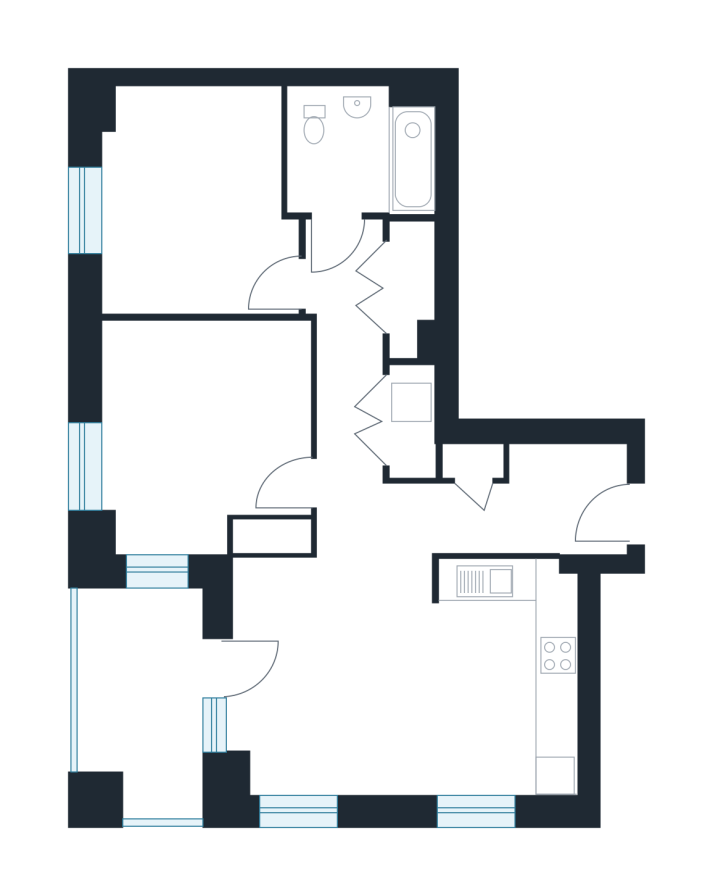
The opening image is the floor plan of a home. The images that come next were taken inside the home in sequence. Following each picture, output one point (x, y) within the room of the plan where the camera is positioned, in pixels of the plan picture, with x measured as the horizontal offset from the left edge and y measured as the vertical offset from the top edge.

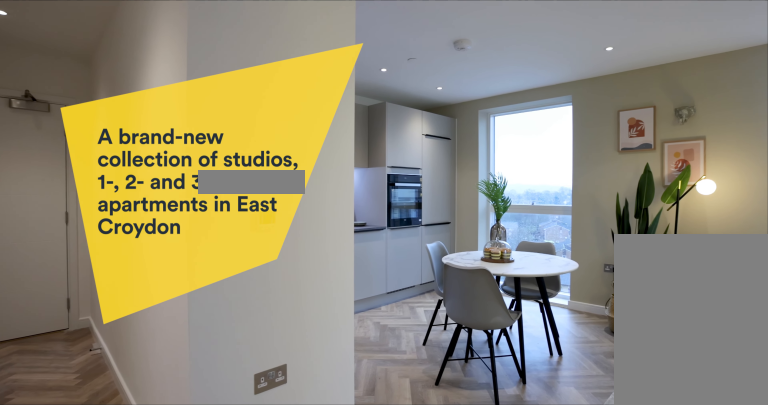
(408, 602)
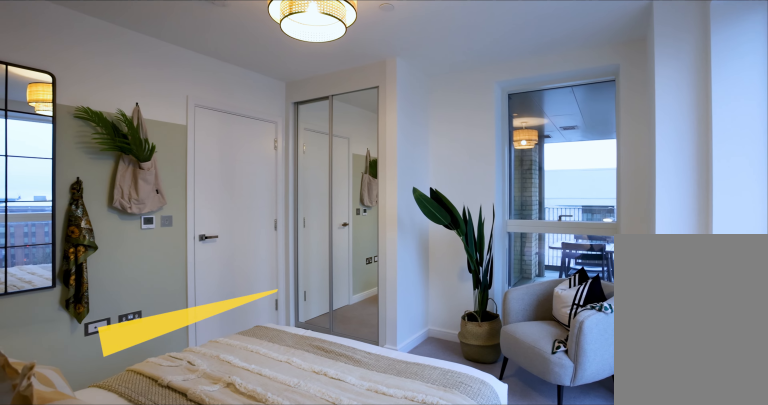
(207, 435)
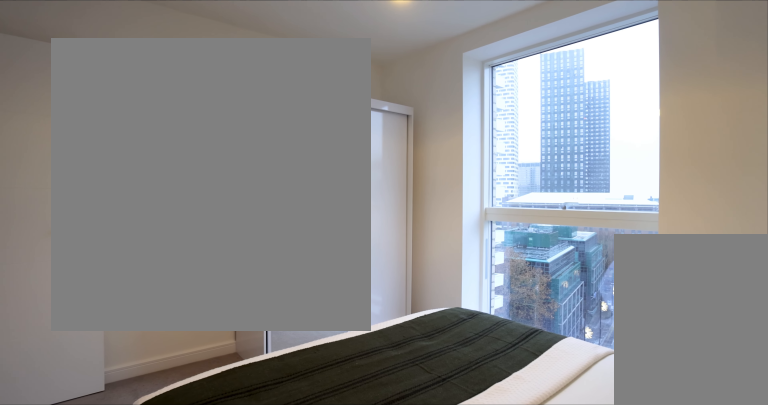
(196, 205)
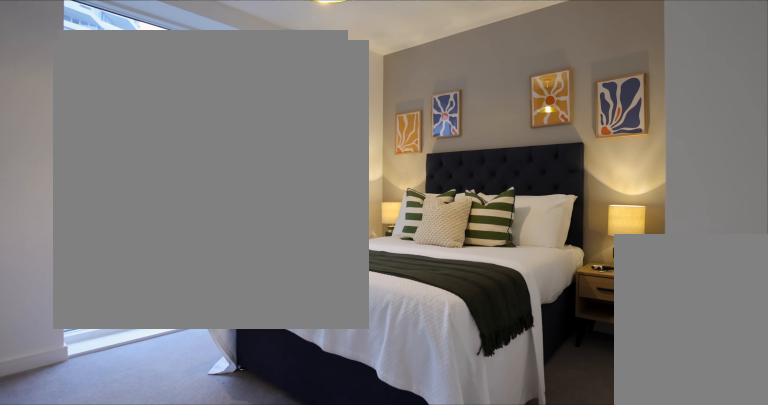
(196, 206)
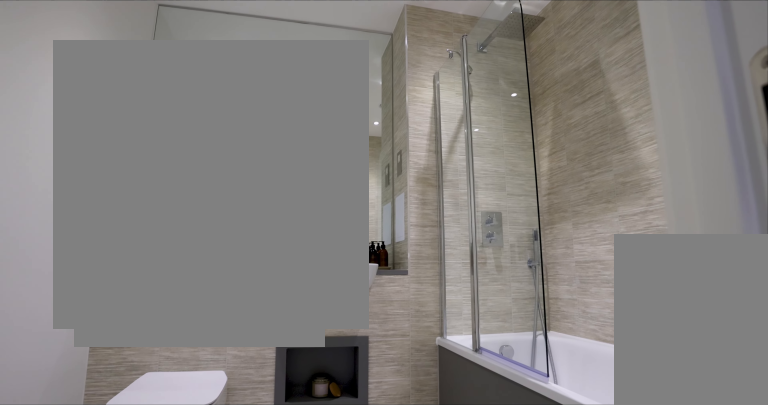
(357, 154)
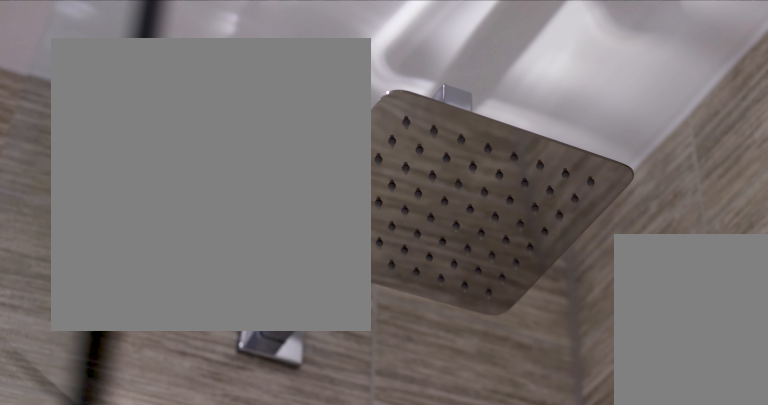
(357, 154)
